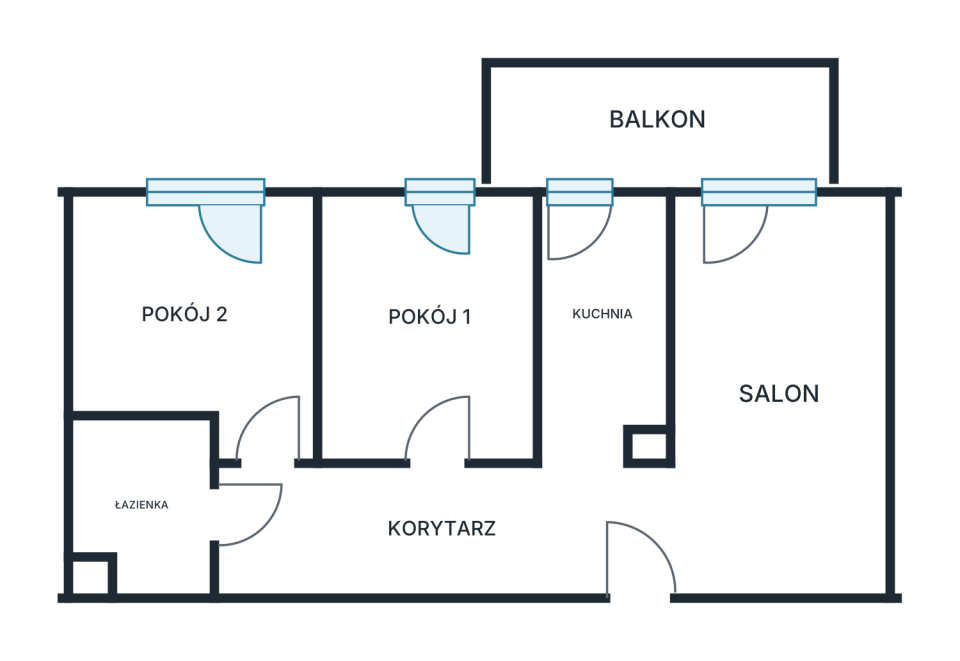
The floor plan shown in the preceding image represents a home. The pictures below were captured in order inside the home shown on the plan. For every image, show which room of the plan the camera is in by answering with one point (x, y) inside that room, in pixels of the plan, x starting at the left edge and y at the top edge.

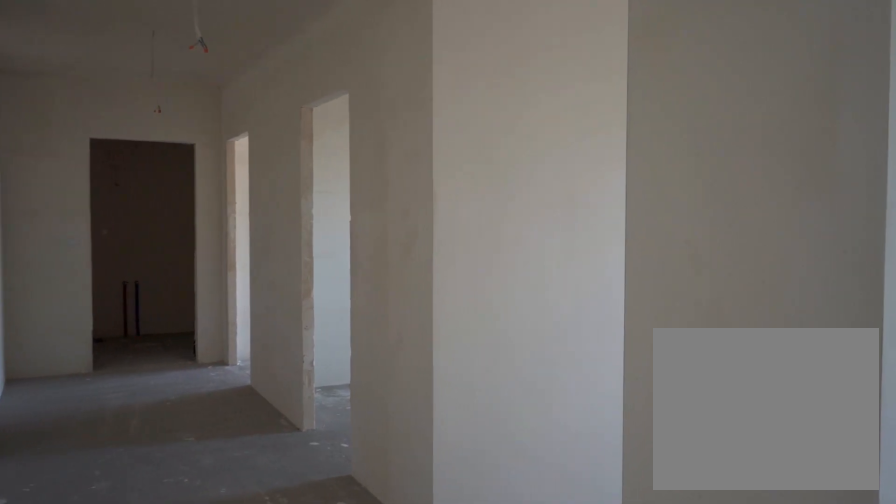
(447, 529)
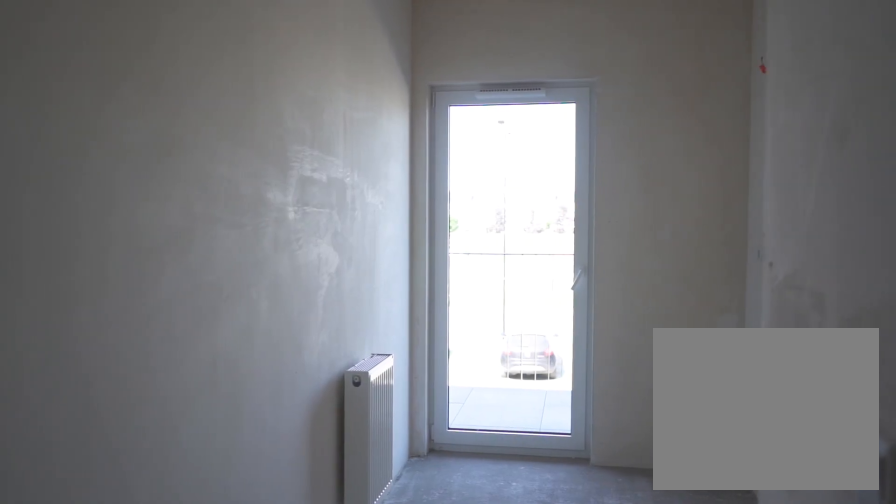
(601, 330)
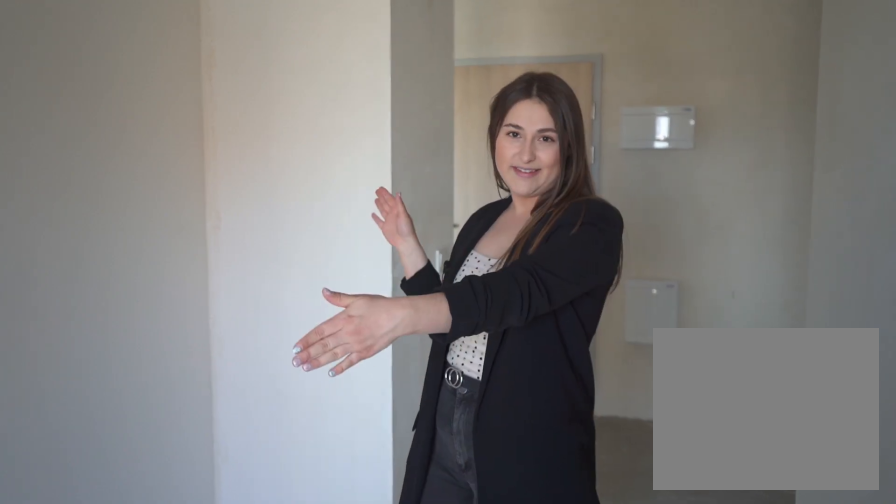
(601, 330)
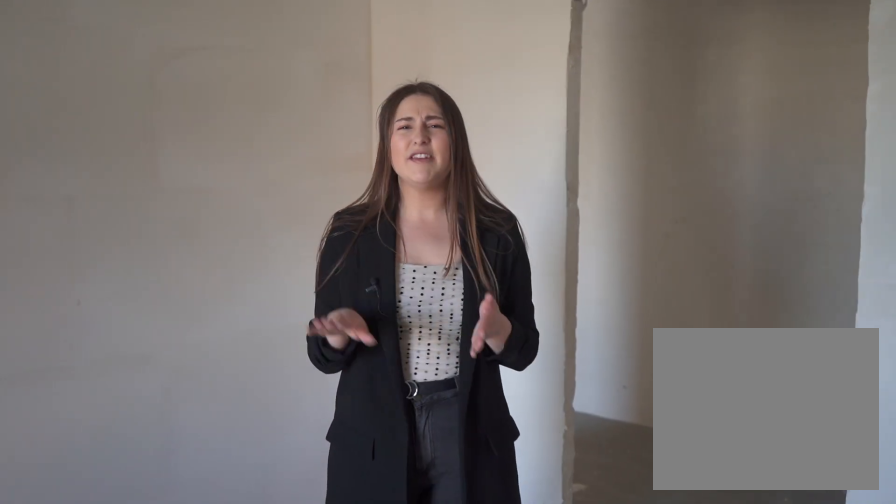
(425, 334)
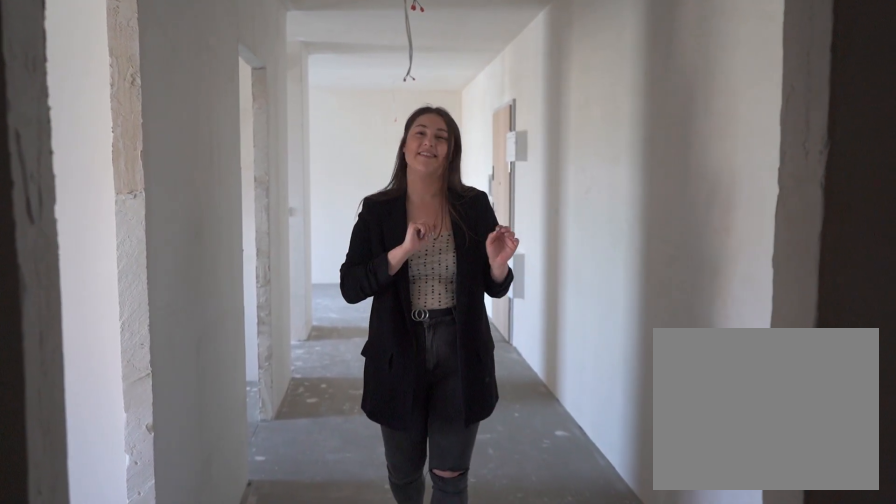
(148, 502)
